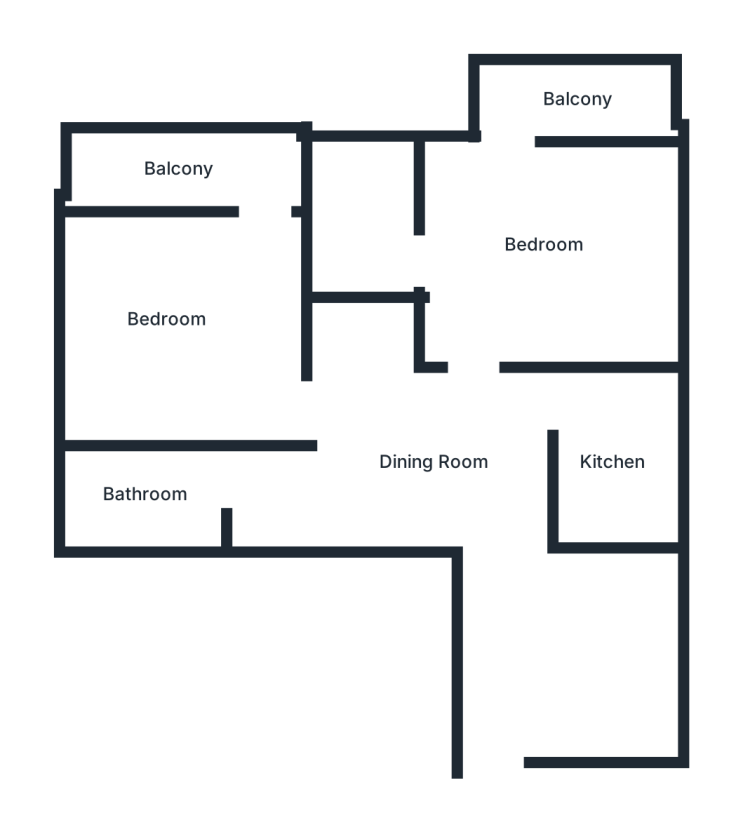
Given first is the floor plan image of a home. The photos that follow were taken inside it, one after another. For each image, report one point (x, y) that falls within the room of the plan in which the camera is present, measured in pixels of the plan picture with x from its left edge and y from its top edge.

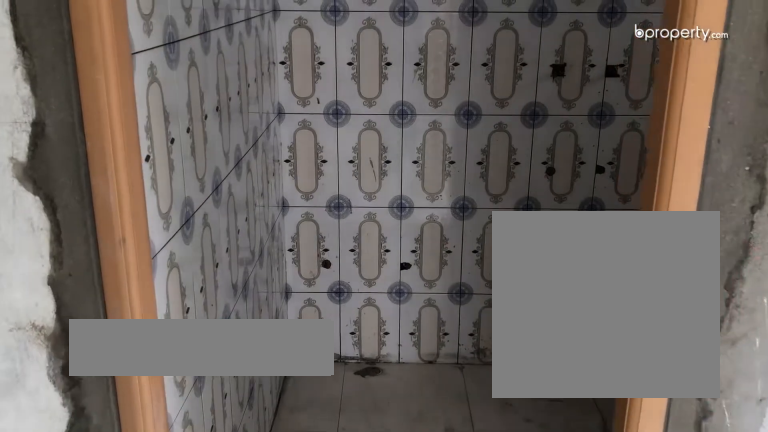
(366, 219)
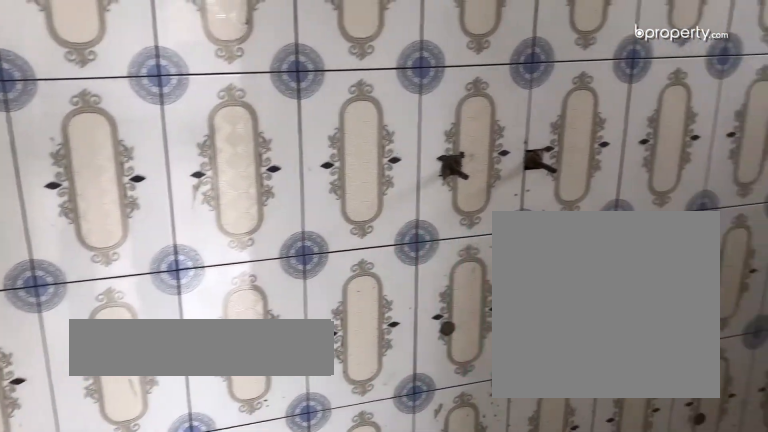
(366, 219)
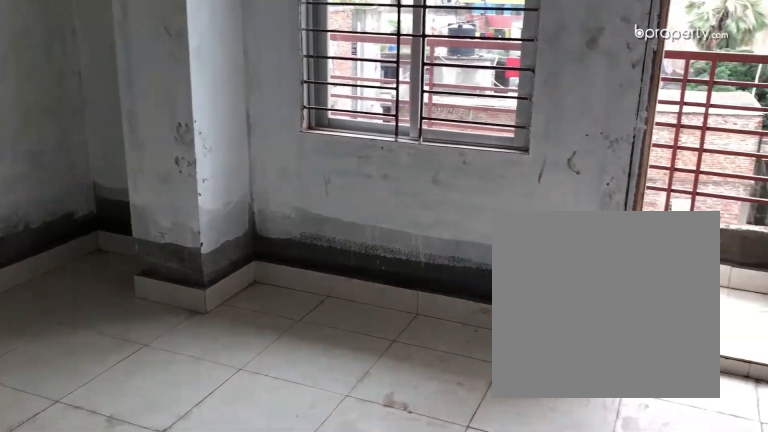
(166, 317)
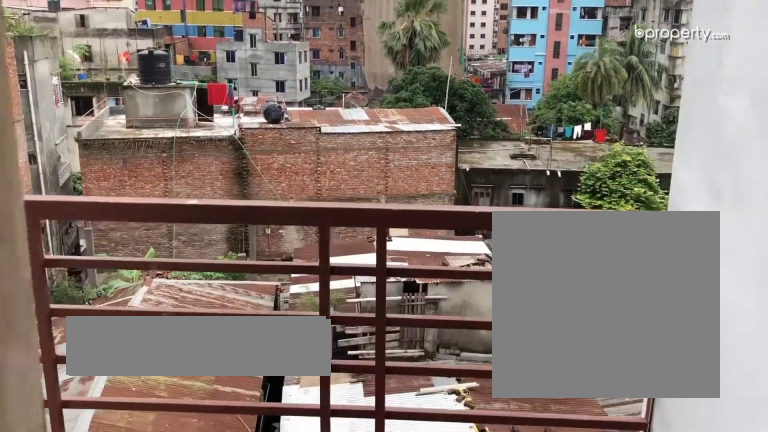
(193, 174)
